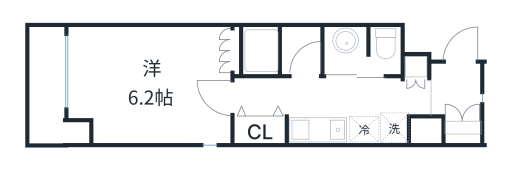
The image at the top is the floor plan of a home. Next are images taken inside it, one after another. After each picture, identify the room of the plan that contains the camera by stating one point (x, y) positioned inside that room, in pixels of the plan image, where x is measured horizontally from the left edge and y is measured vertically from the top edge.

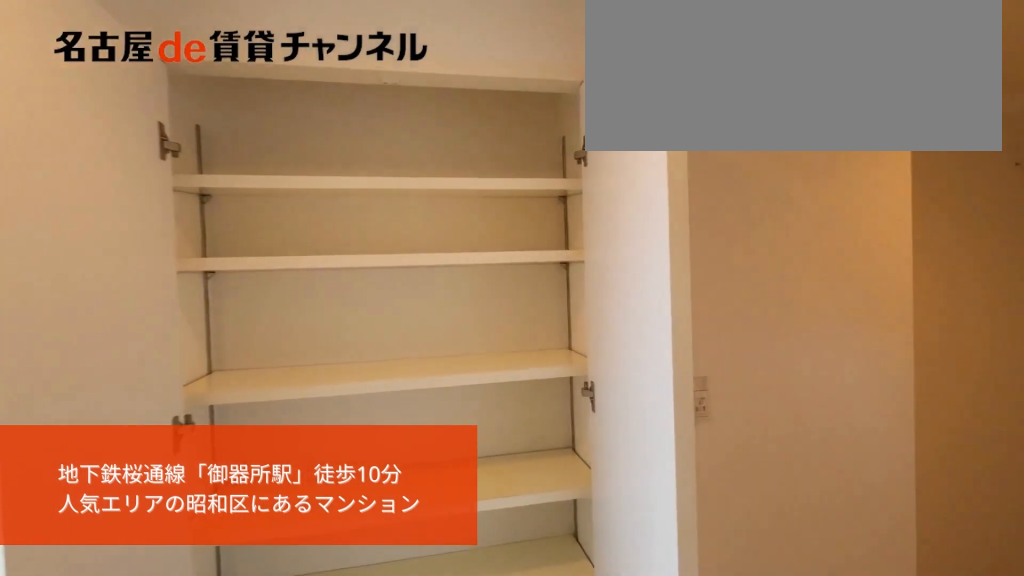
(455, 98)
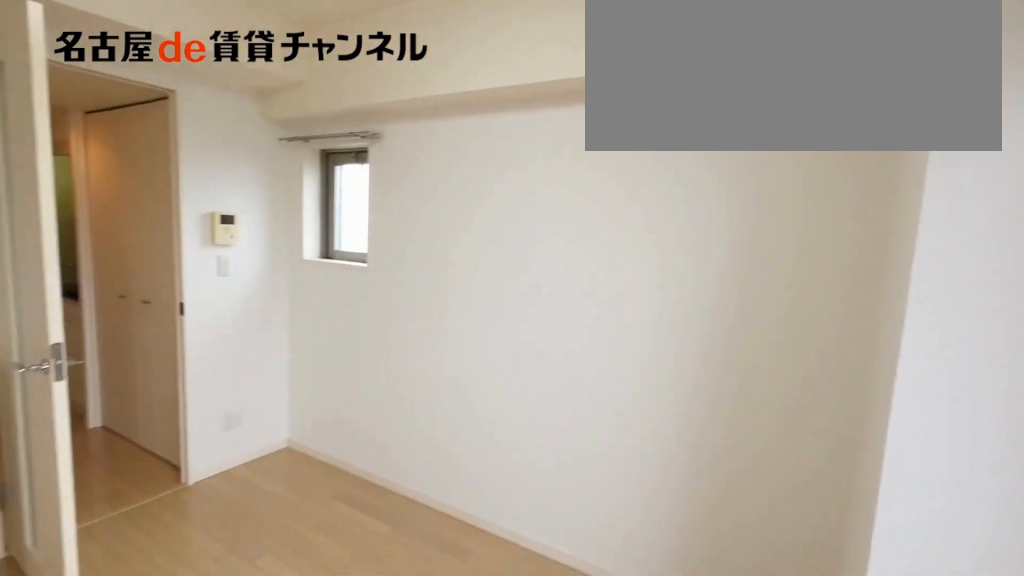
(149, 84)
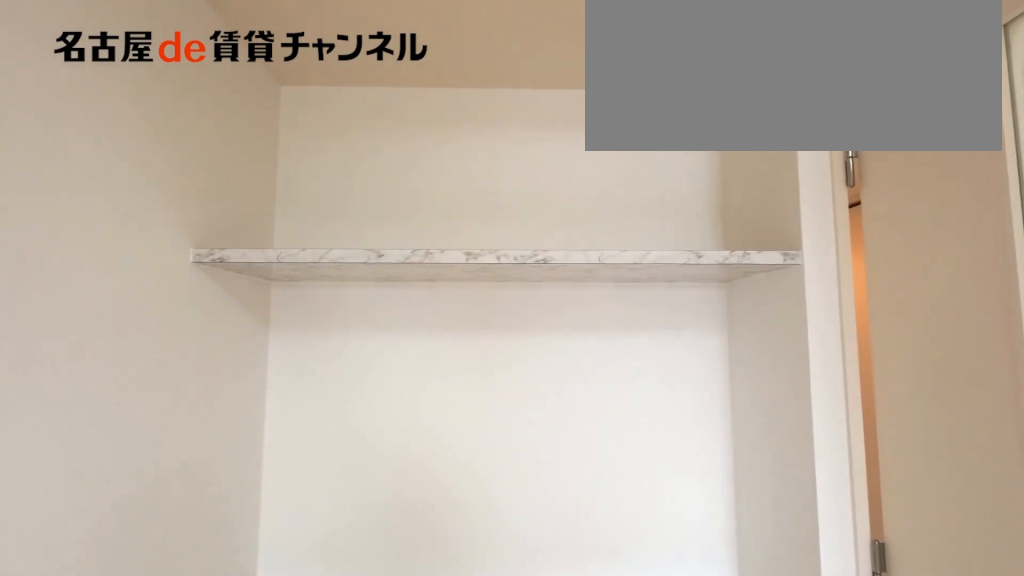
(149, 84)
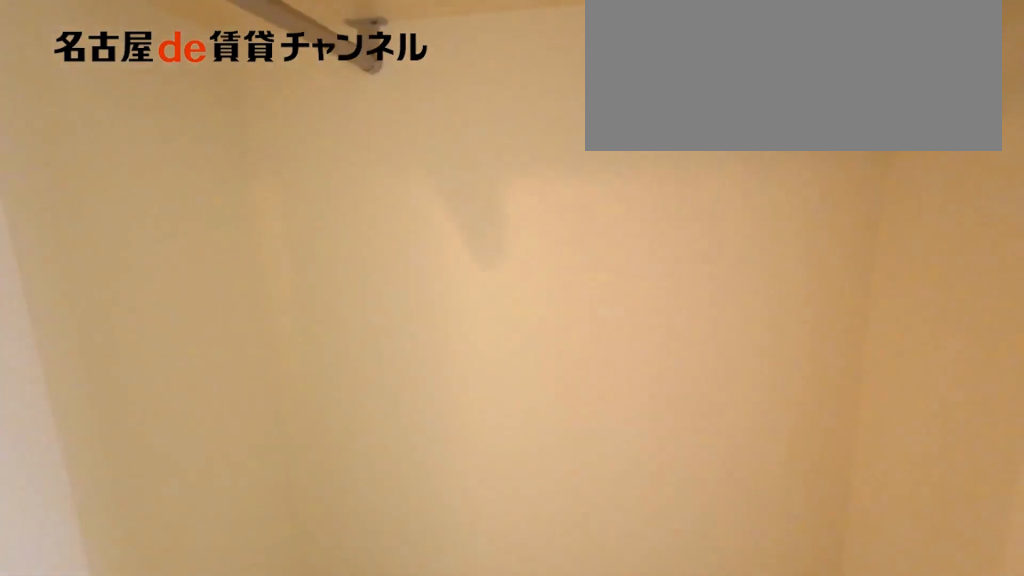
(261, 129)
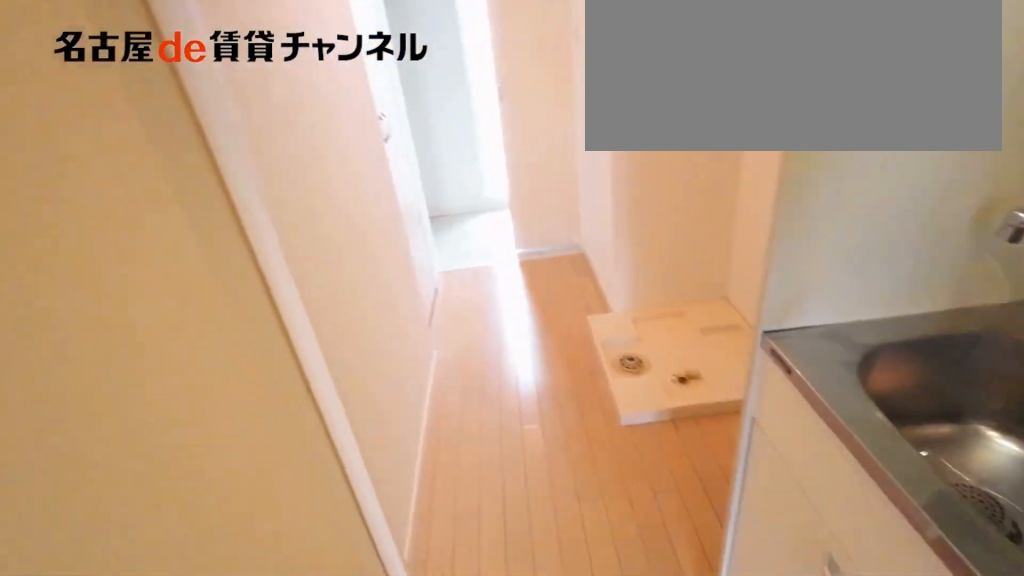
(331, 130)
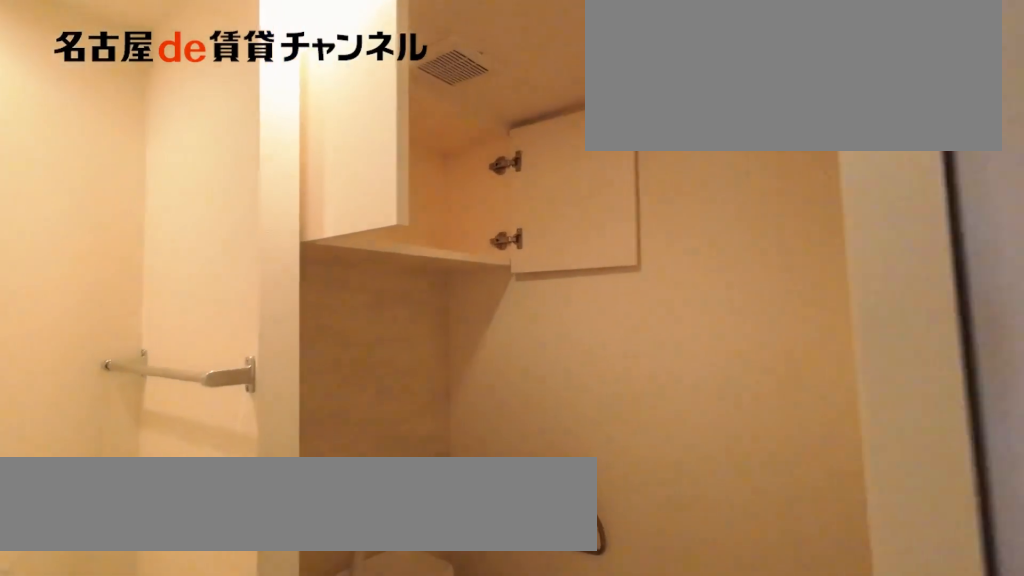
(362, 51)
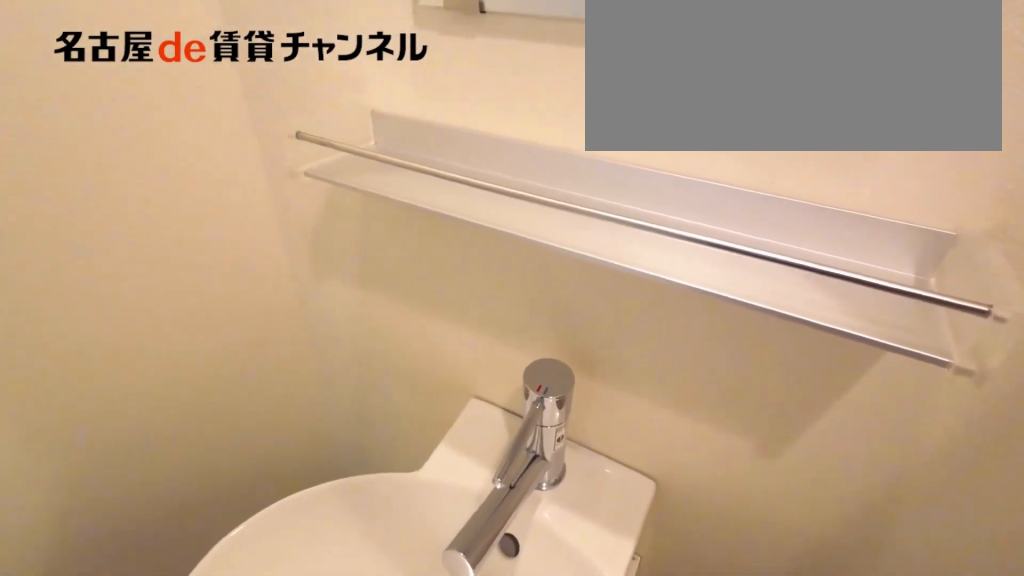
(362, 51)
